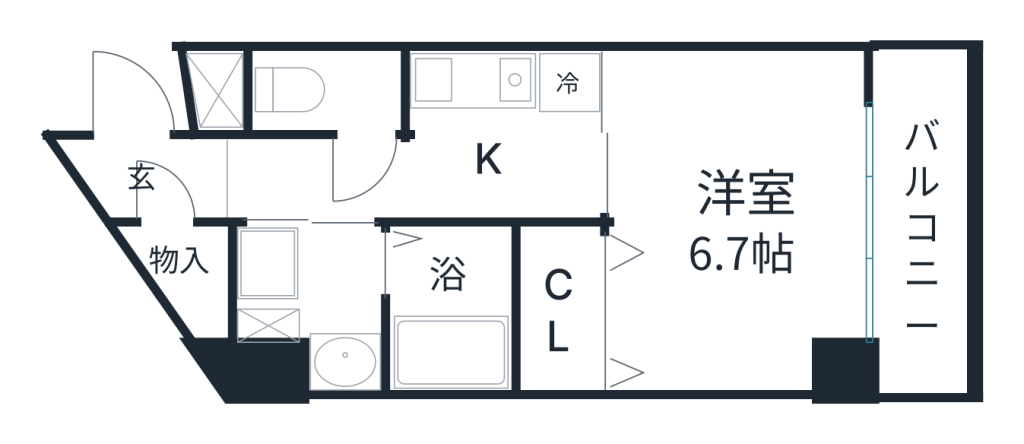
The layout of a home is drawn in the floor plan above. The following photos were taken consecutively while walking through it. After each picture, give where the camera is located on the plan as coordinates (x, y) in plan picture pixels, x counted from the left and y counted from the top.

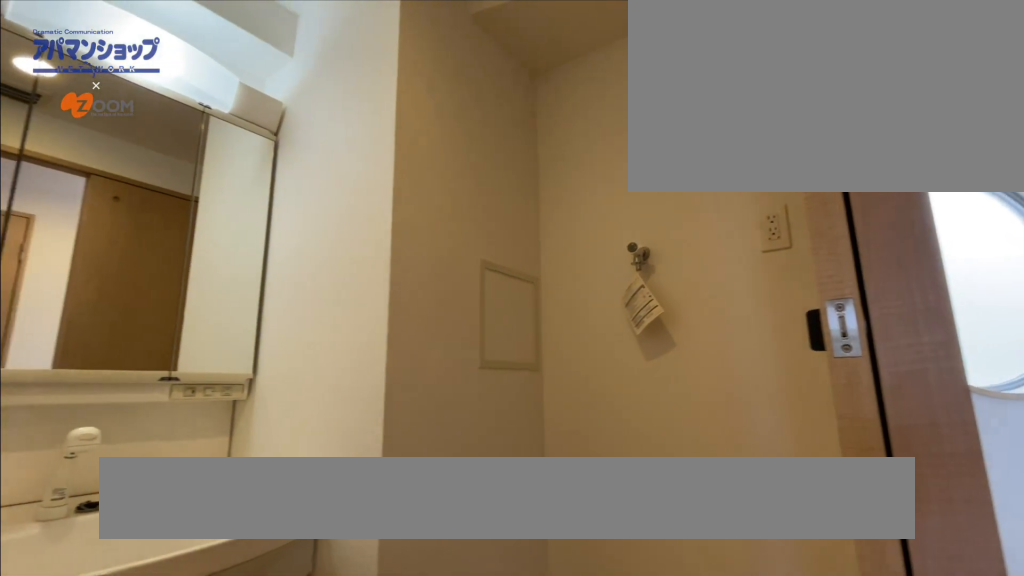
(342, 178)
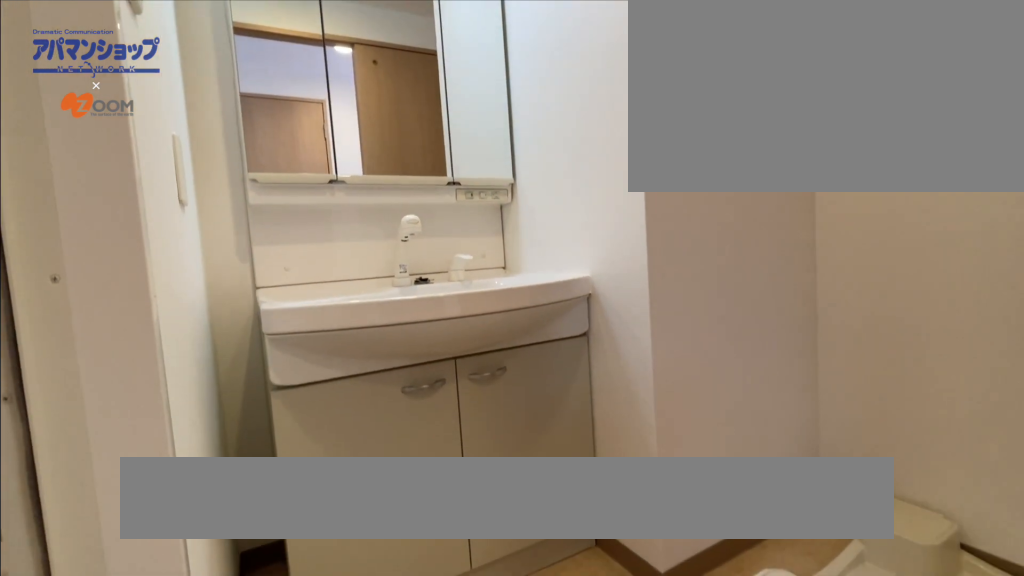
(342, 178)
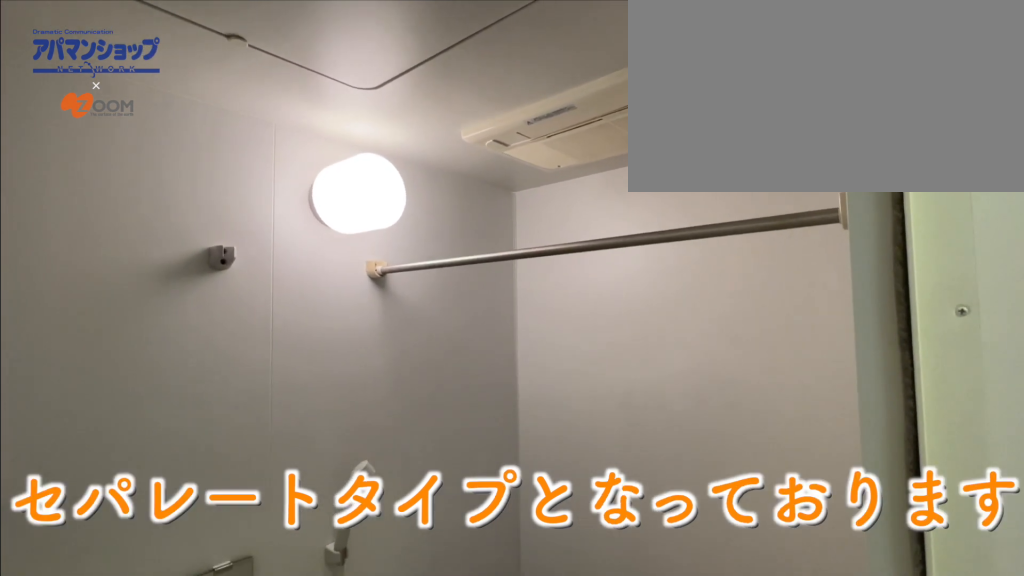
(353, 217)
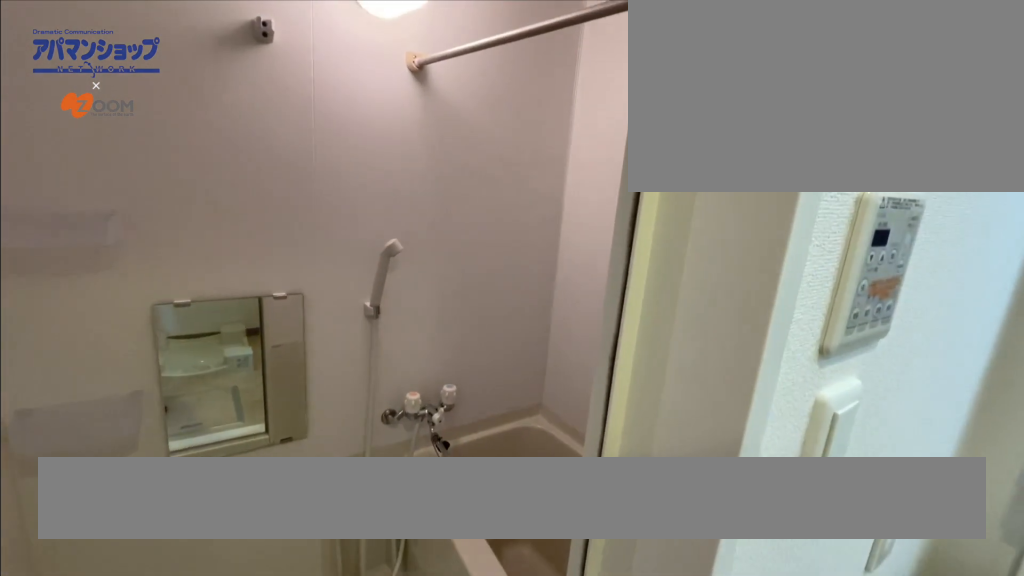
(353, 216)
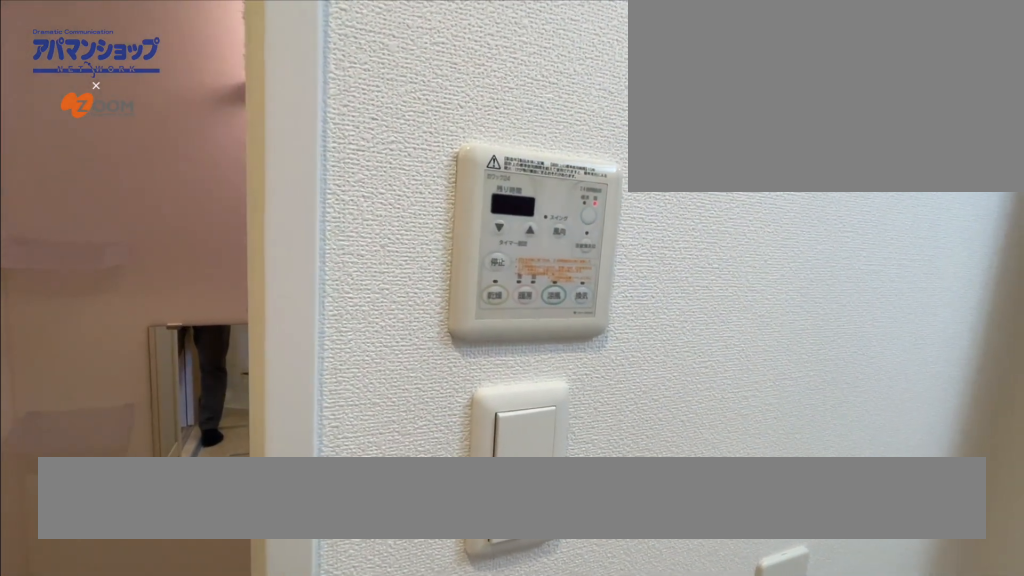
(353, 216)
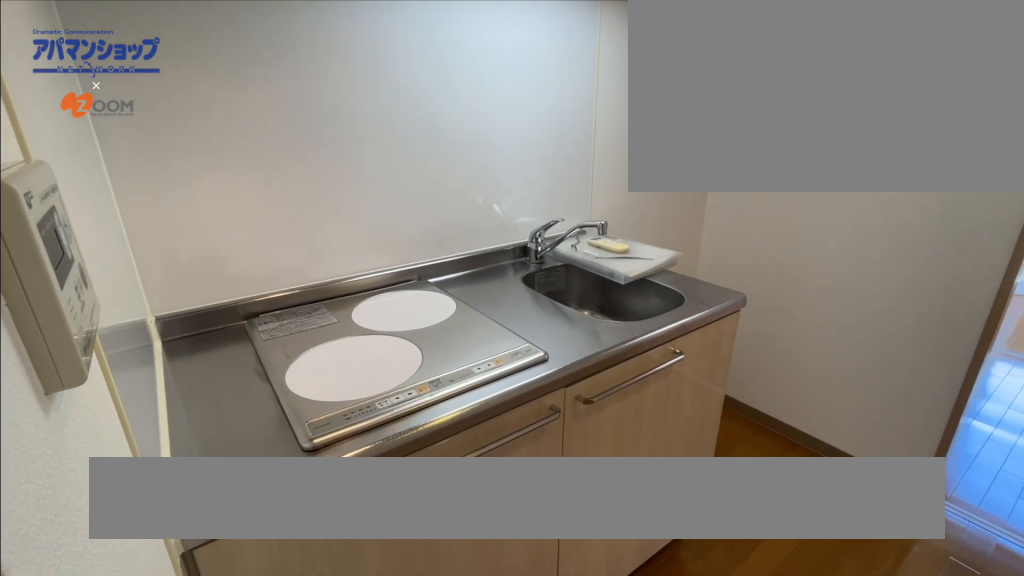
(411, 174)
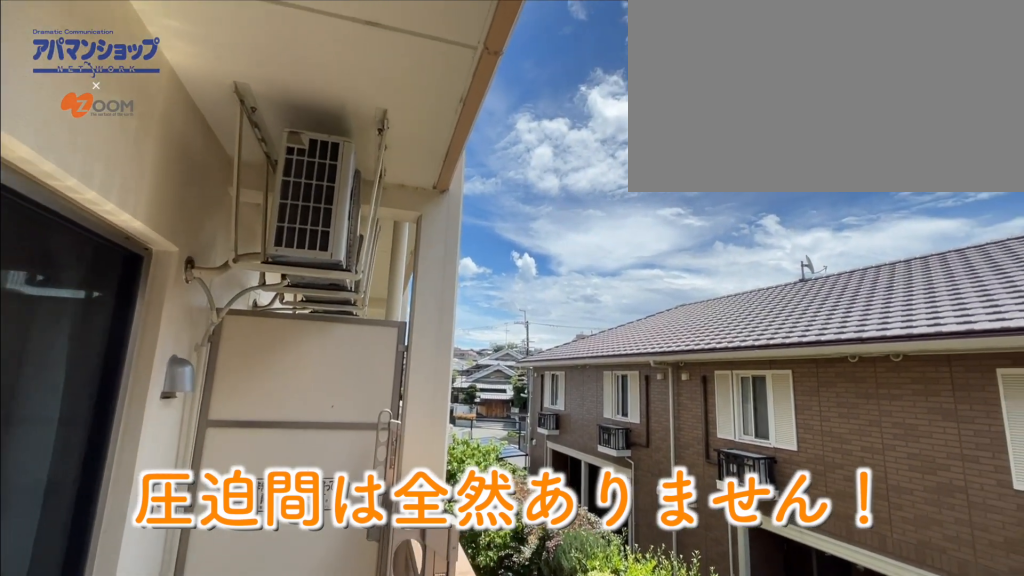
(932, 356)
